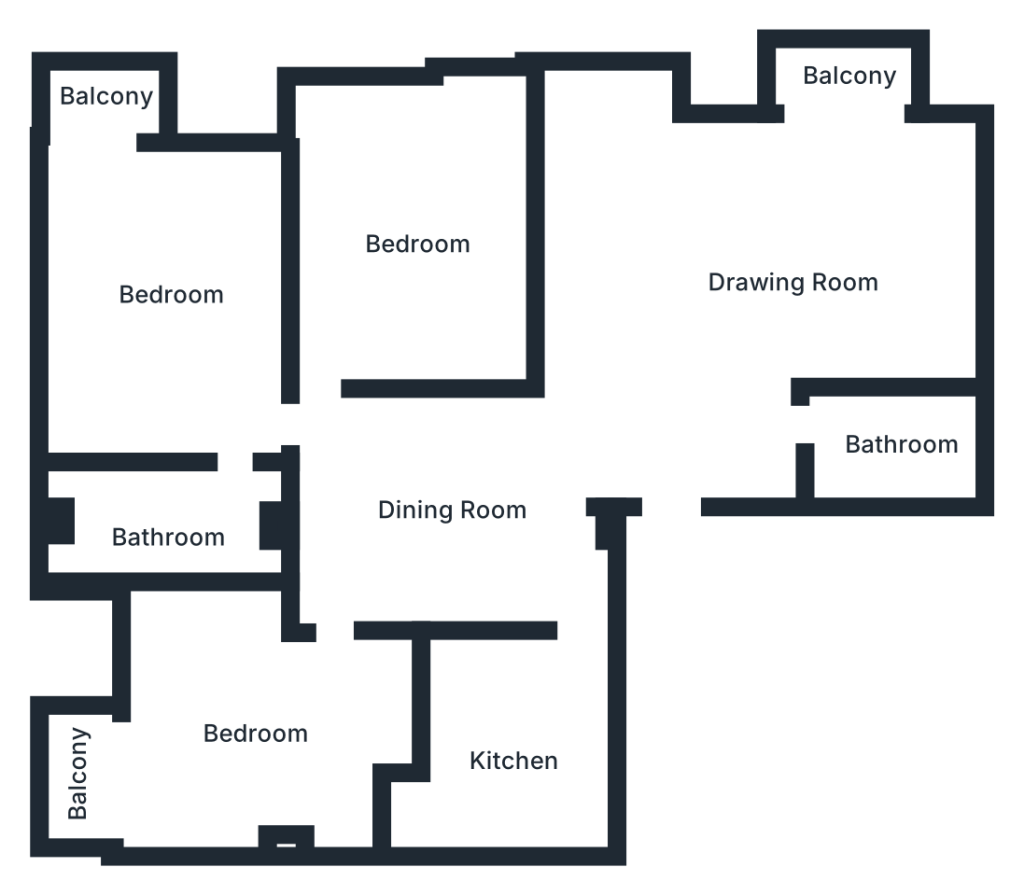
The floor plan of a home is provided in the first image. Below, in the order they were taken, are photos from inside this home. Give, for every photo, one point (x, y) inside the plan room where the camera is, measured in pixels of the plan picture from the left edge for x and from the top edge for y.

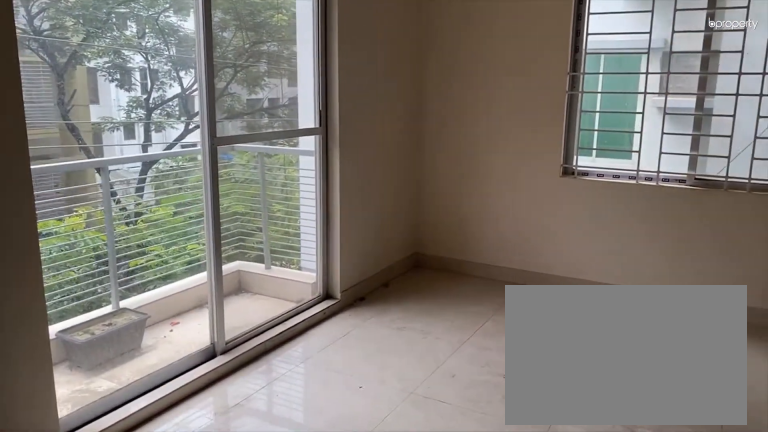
(787, 275)
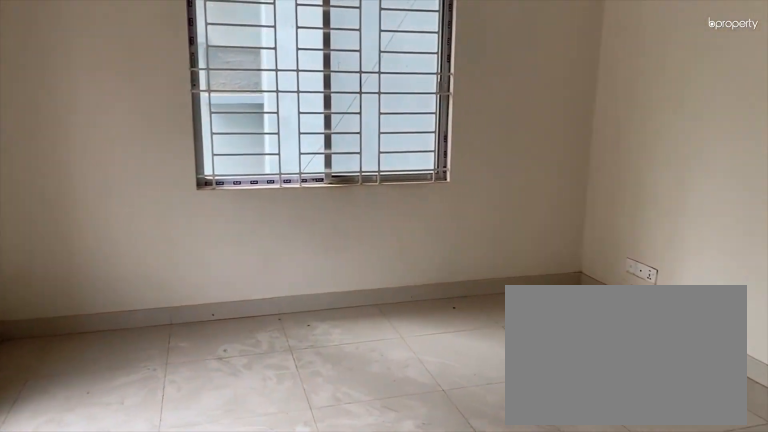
(787, 275)
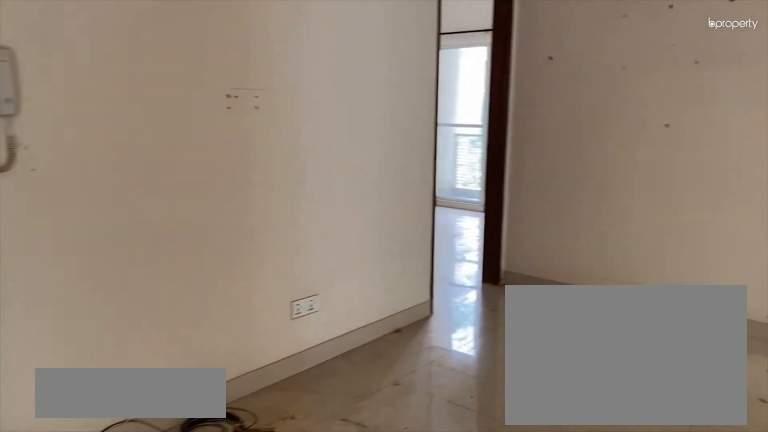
(458, 506)
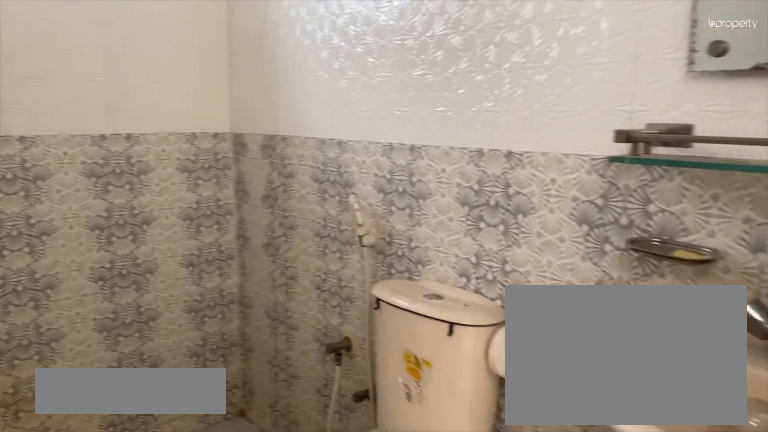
(896, 424)
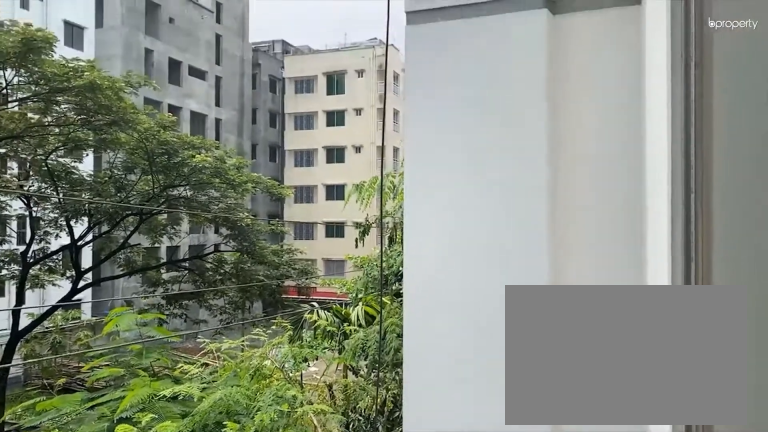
(841, 77)
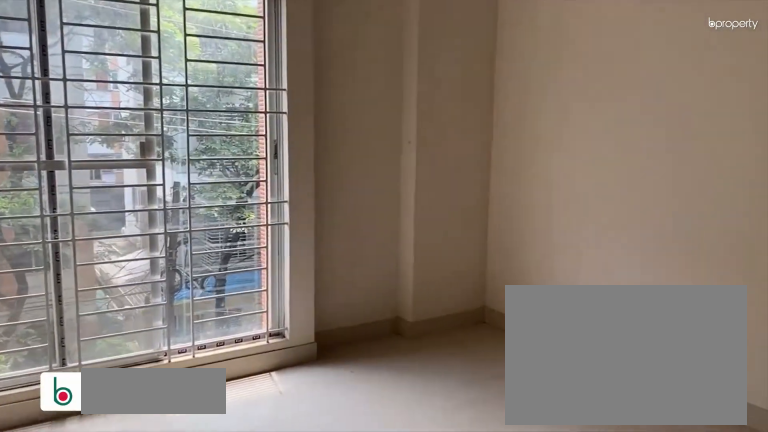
(424, 245)
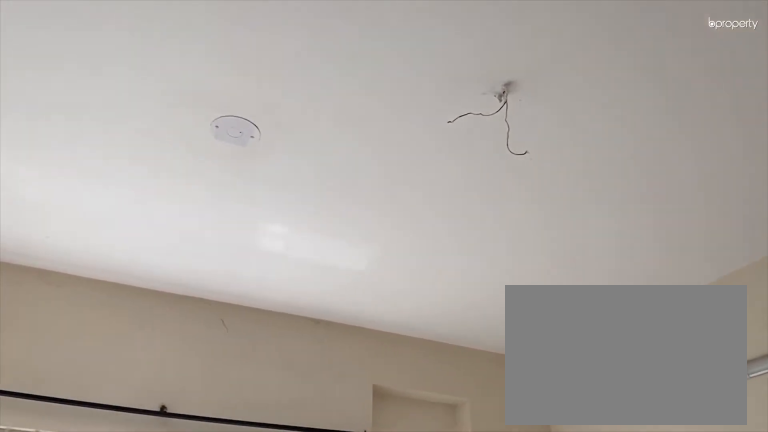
(424, 245)
